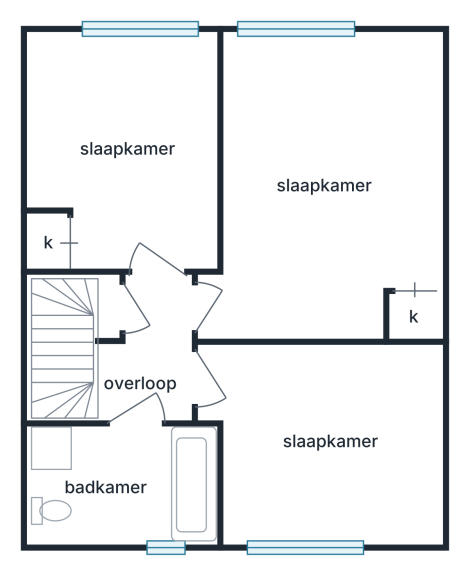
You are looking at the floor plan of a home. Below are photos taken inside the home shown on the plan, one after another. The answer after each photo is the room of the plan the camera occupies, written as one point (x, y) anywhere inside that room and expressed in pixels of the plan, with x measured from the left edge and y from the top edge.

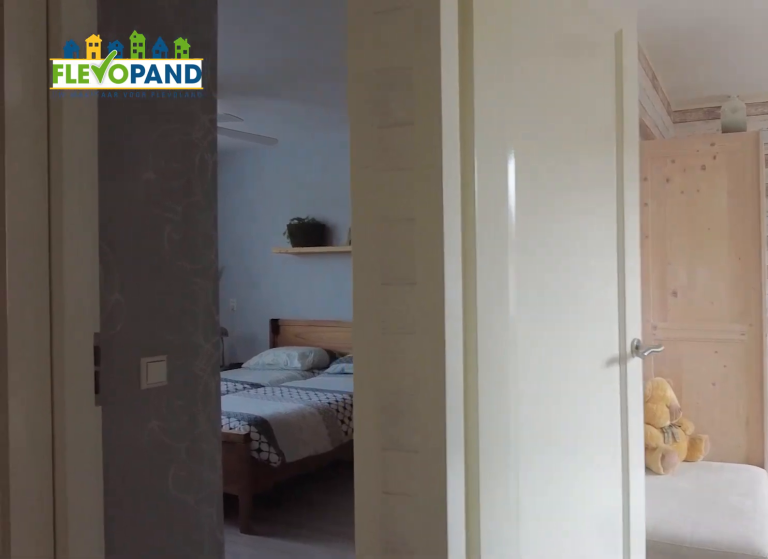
(150, 358)
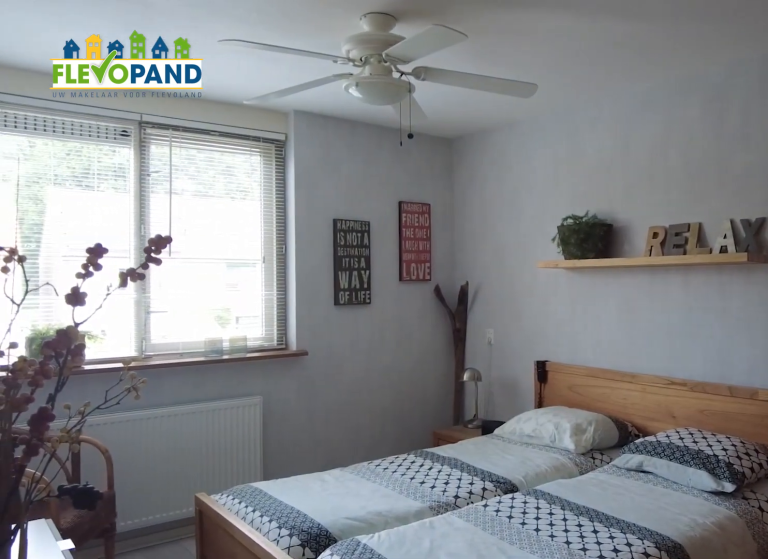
(312, 330)
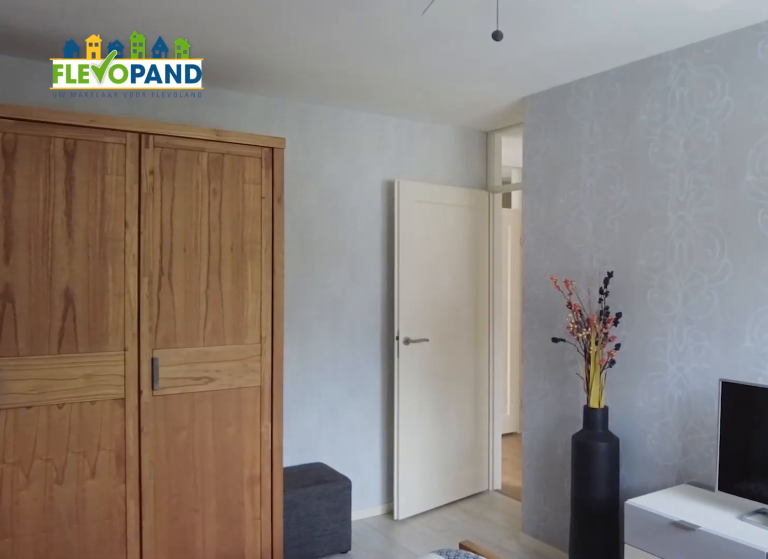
(312, 330)
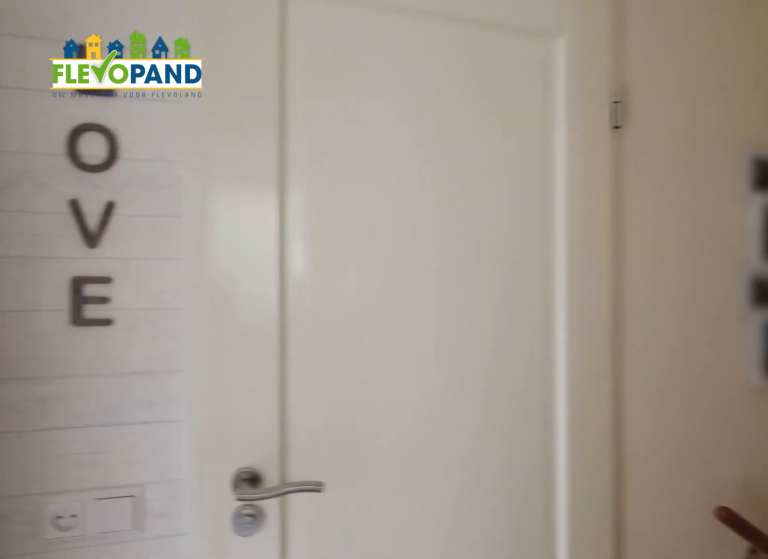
(151, 355)
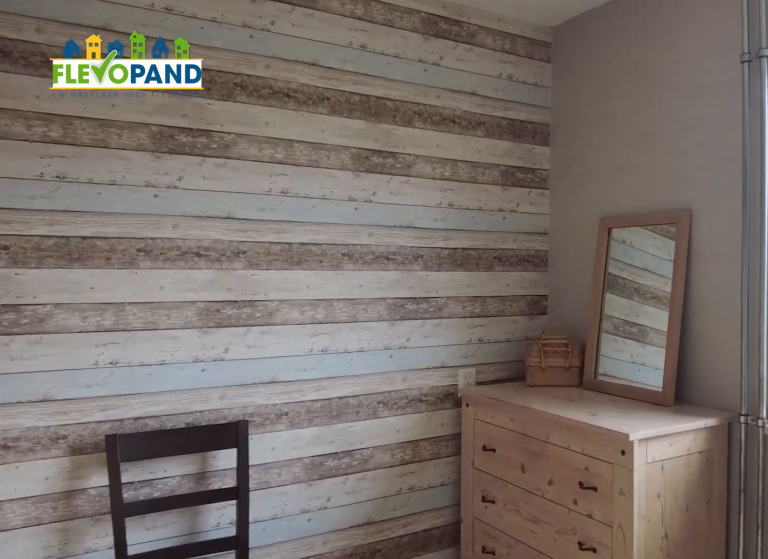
(326, 440)
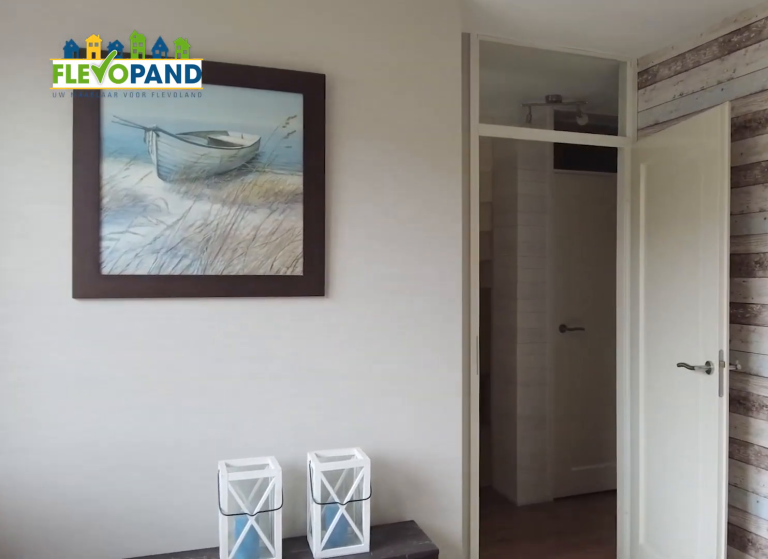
(326, 440)
